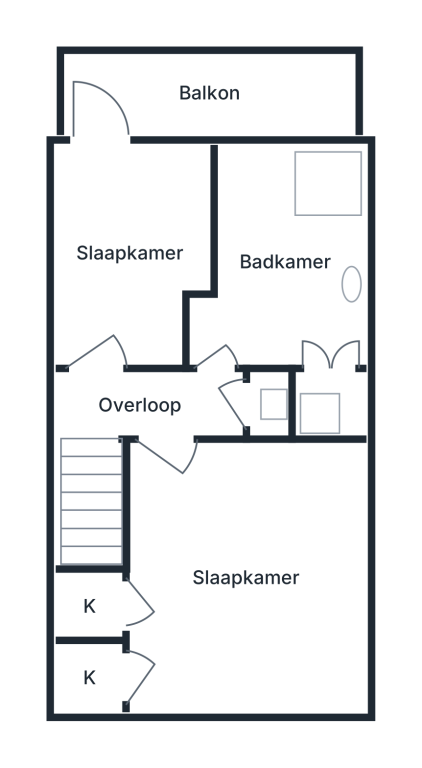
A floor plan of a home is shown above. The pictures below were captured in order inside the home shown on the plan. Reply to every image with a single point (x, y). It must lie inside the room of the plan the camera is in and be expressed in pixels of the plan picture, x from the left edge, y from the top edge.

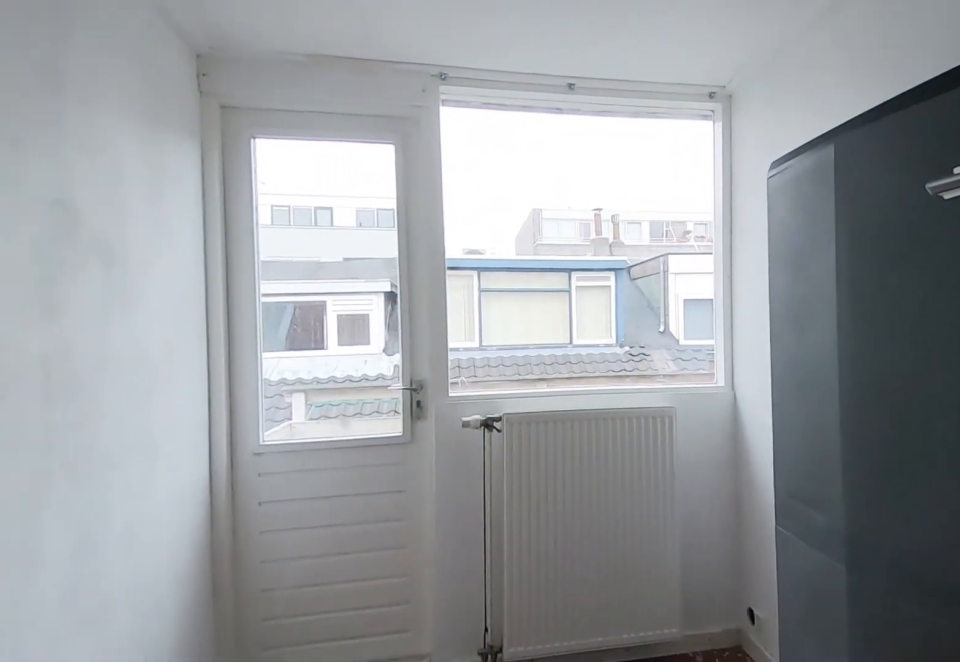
(134, 203)
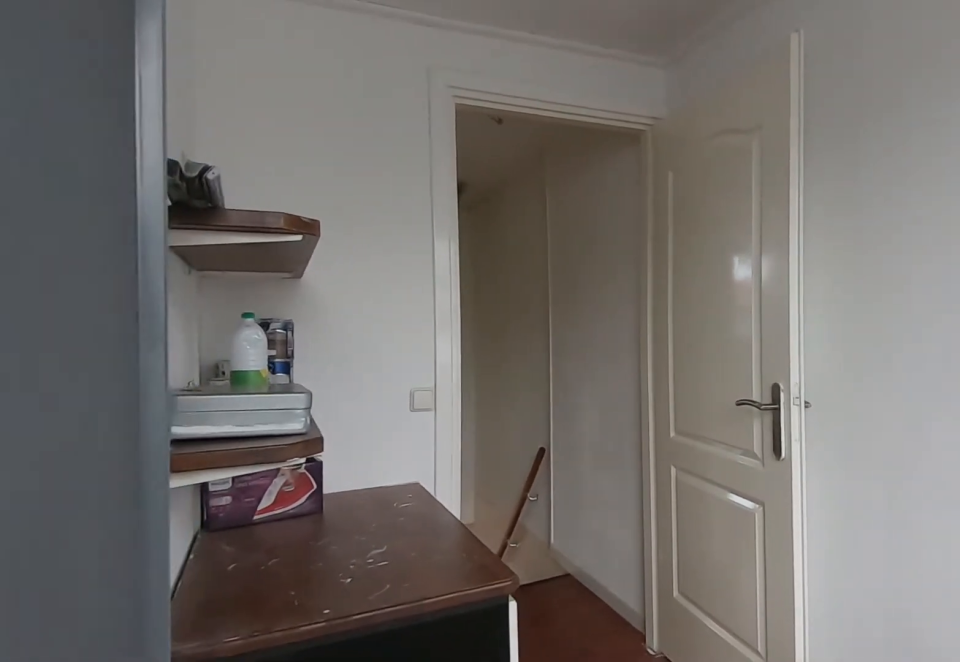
(134, 203)
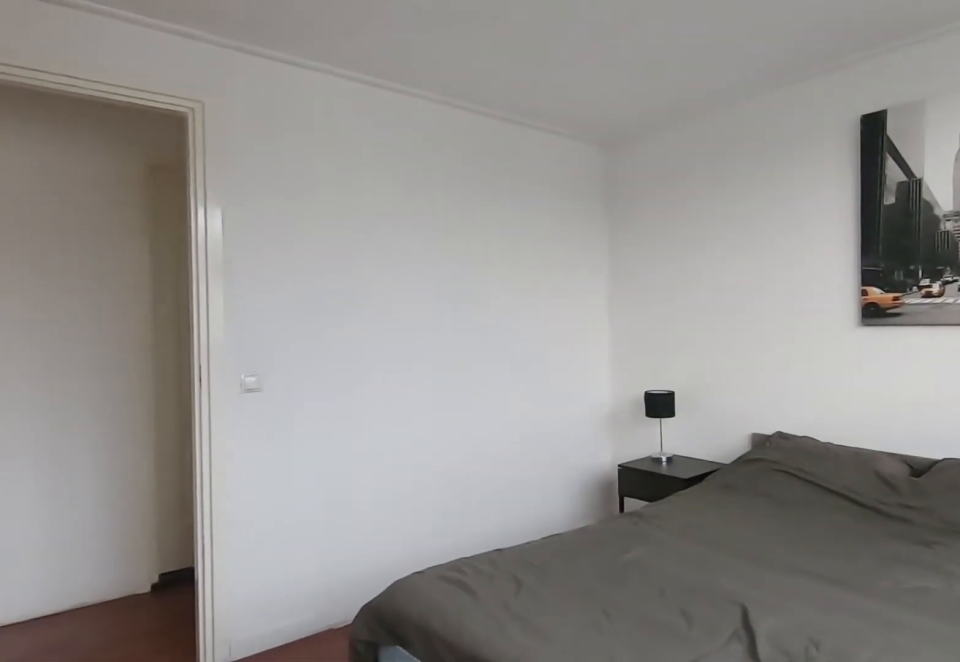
(348, 642)
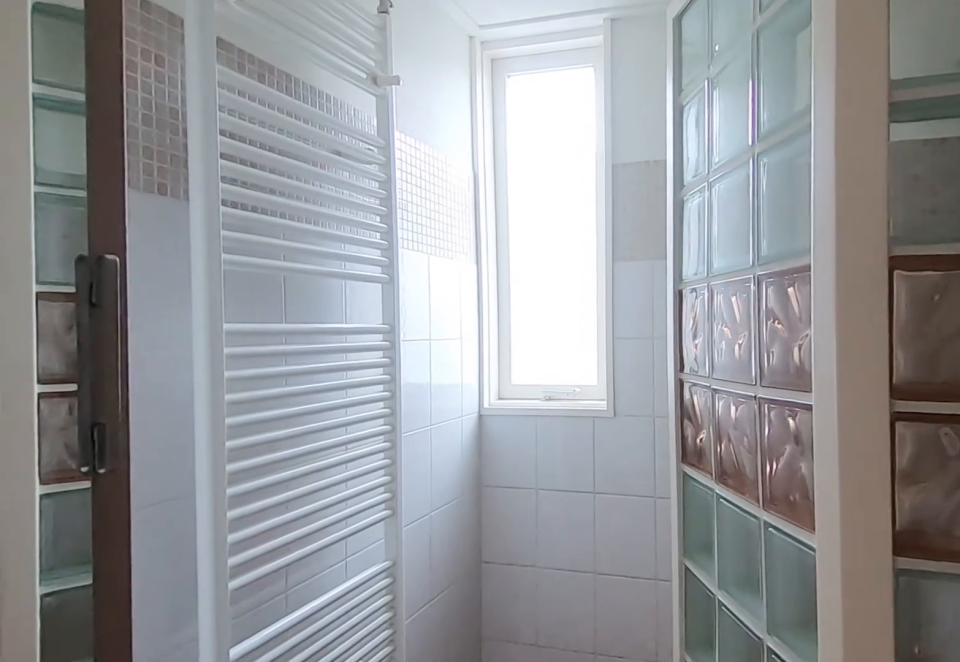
(272, 196)
